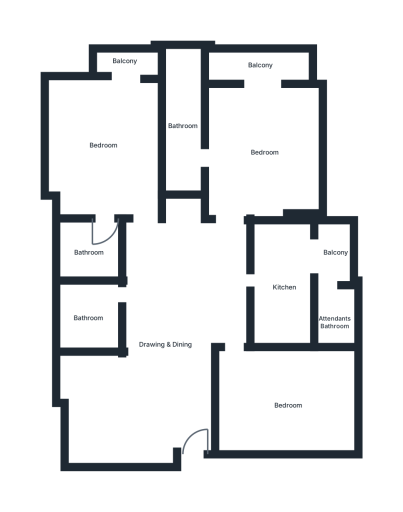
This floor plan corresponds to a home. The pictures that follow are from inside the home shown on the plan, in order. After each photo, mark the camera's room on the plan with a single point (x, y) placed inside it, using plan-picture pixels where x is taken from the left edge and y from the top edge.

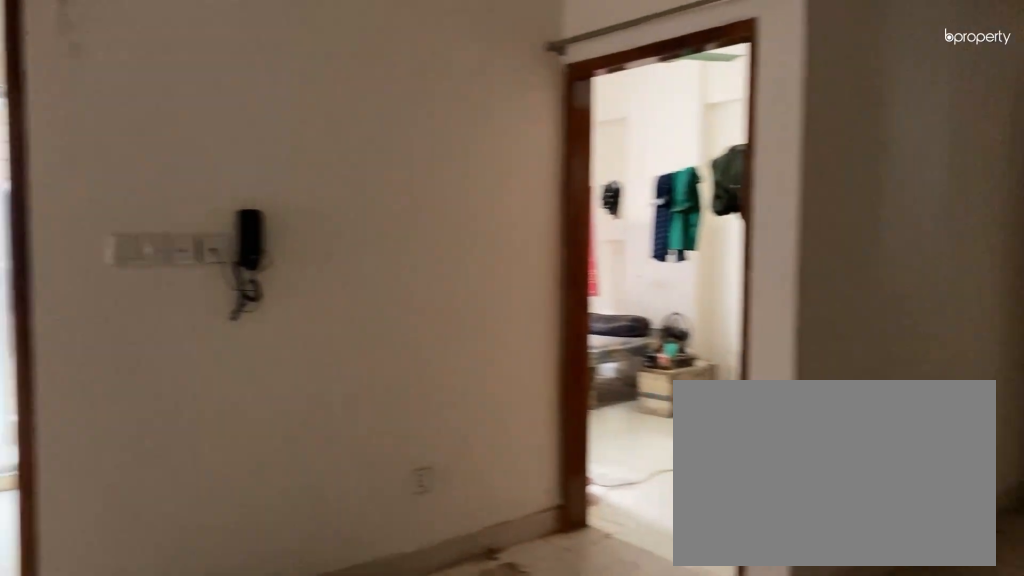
(166, 343)
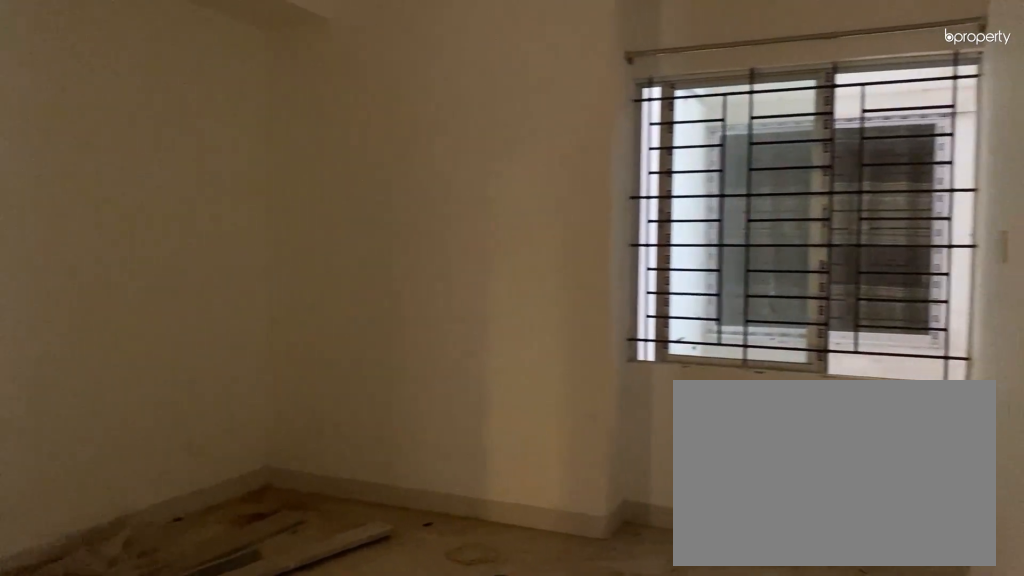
(166, 343)
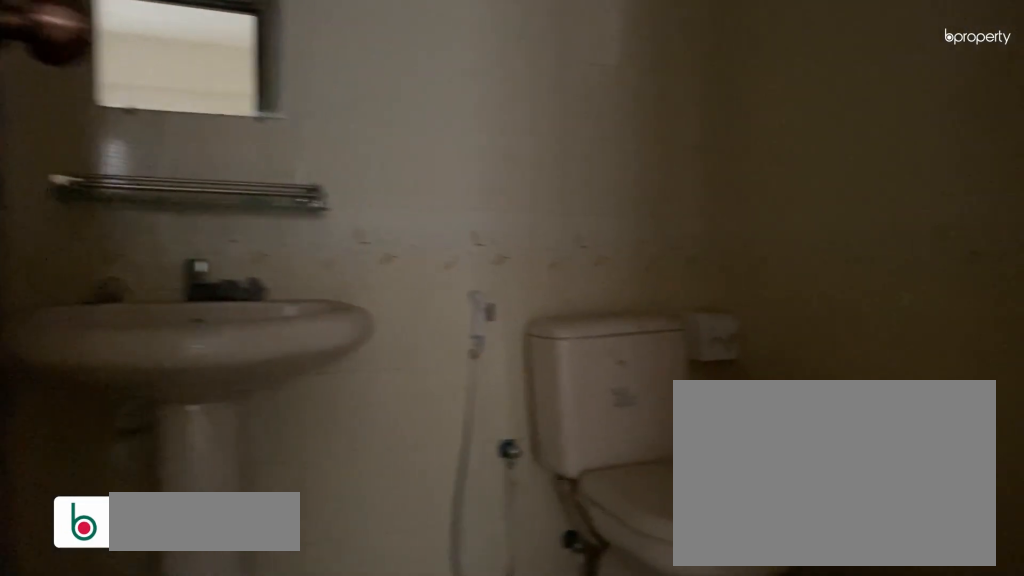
(88, 254)
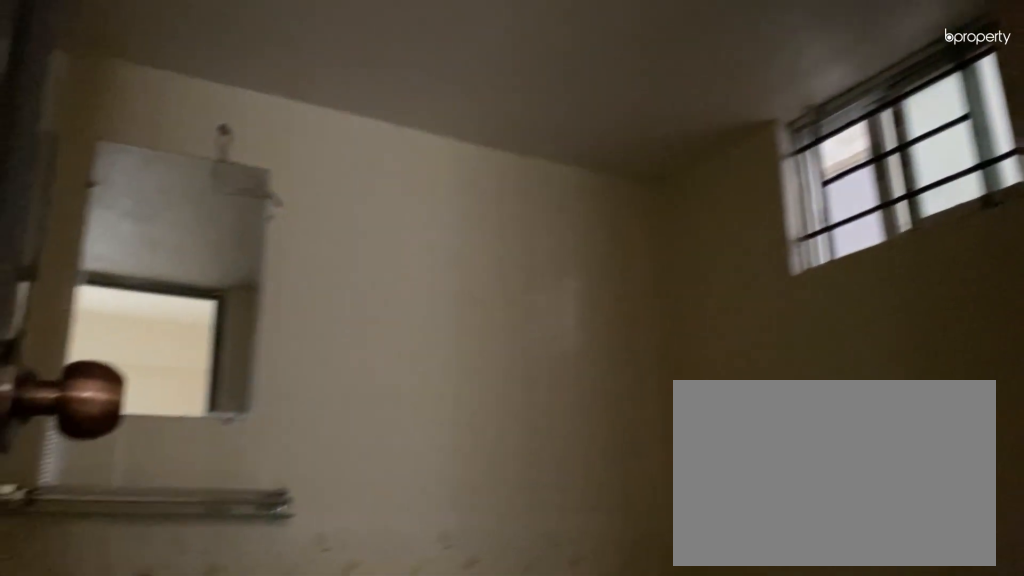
(88, 254)
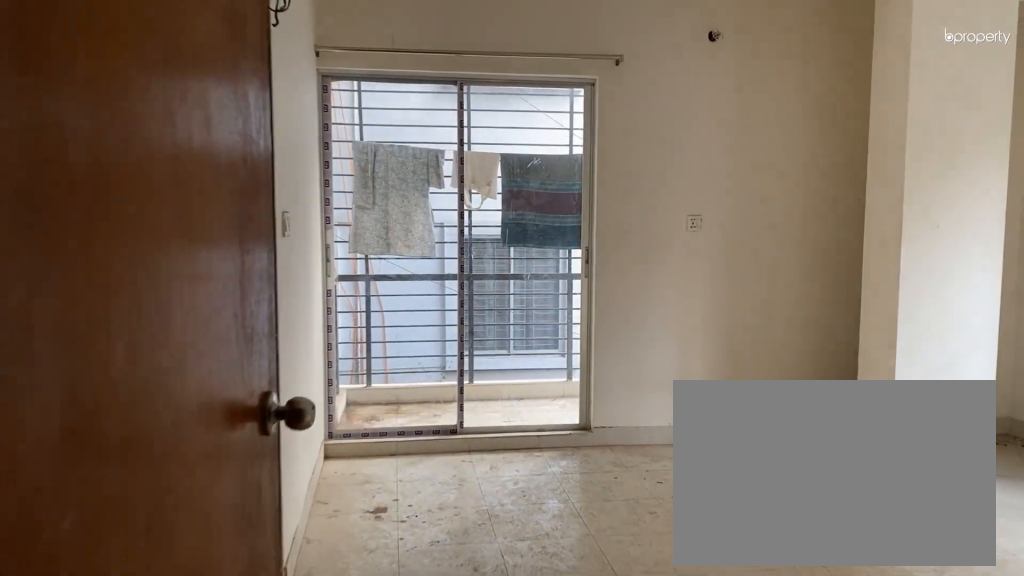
(263, 153)
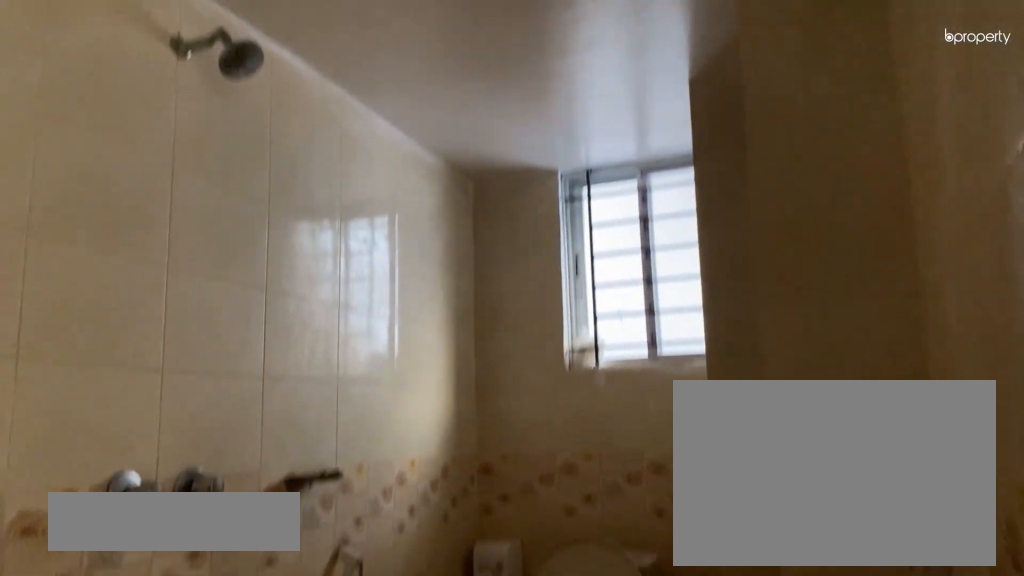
(181, 126)
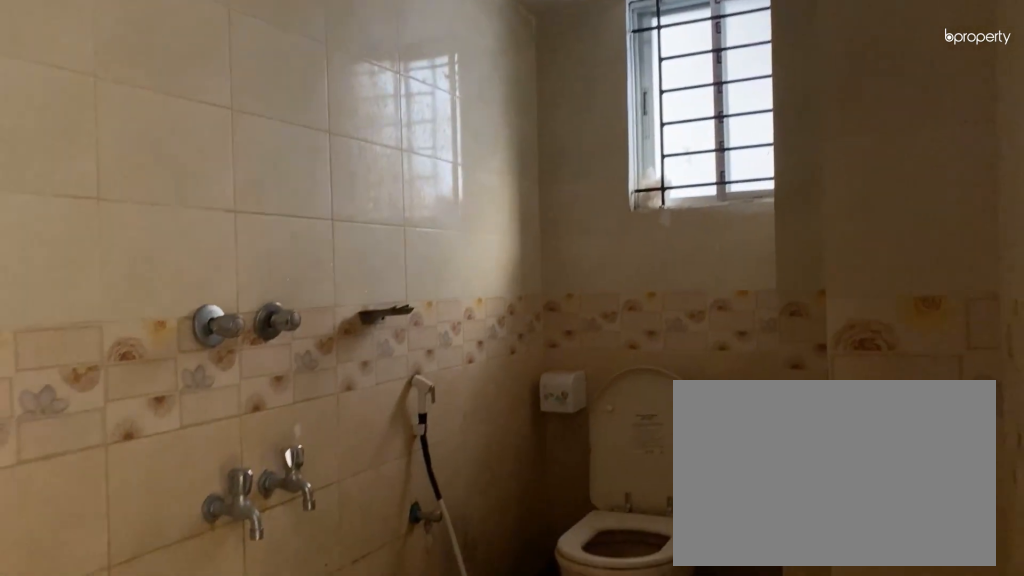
(181, 126)
